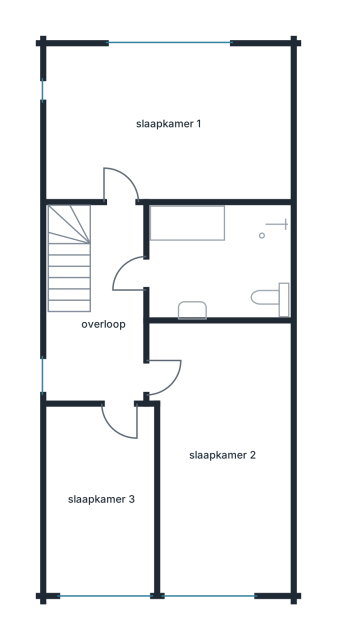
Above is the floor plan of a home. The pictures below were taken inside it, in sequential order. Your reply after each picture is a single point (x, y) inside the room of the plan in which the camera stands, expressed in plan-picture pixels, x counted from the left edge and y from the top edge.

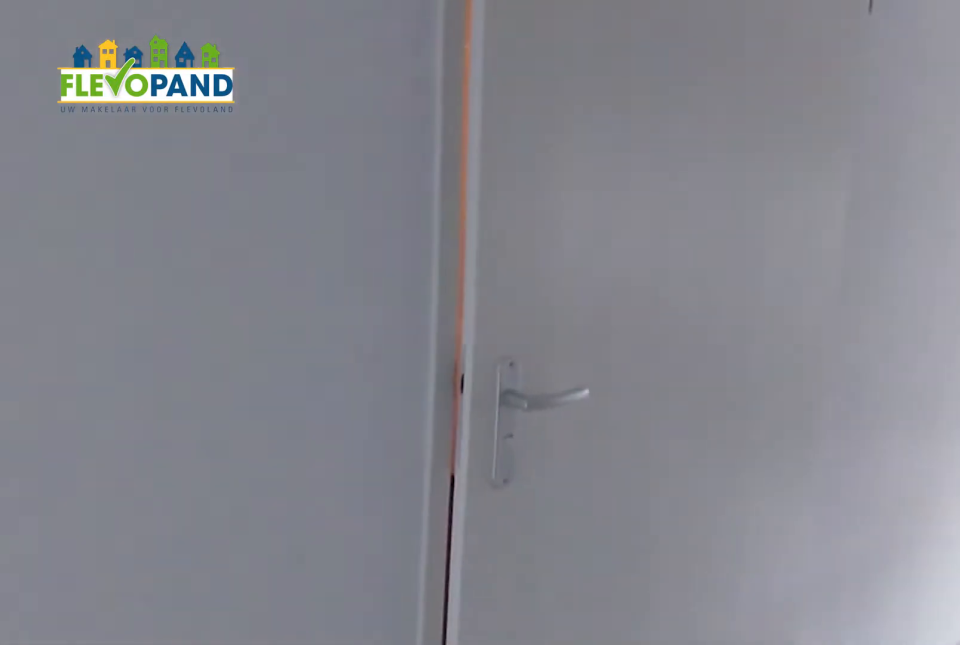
(105, 319)
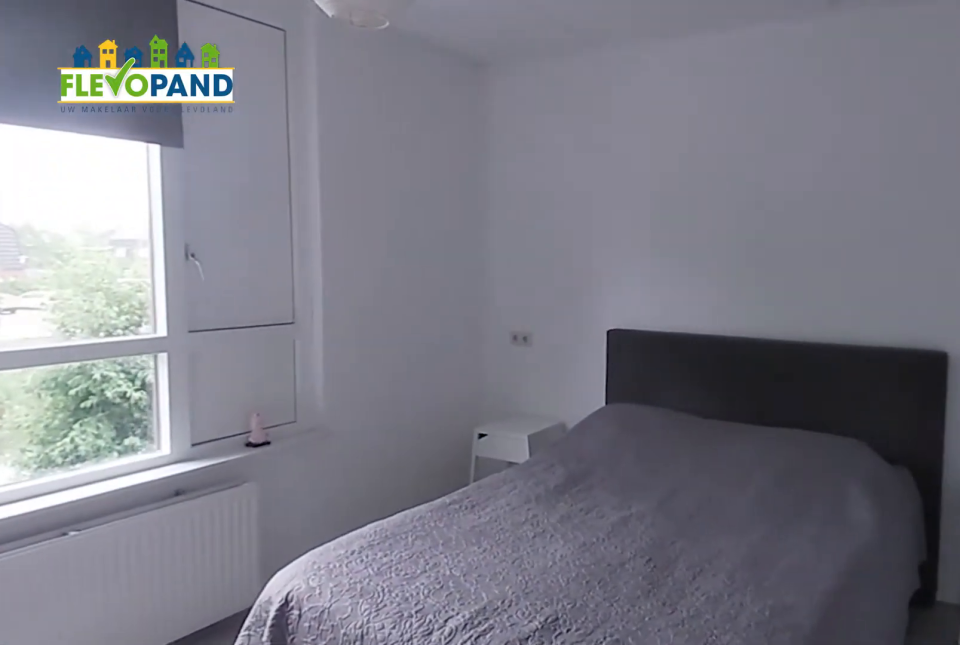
(169, 124)
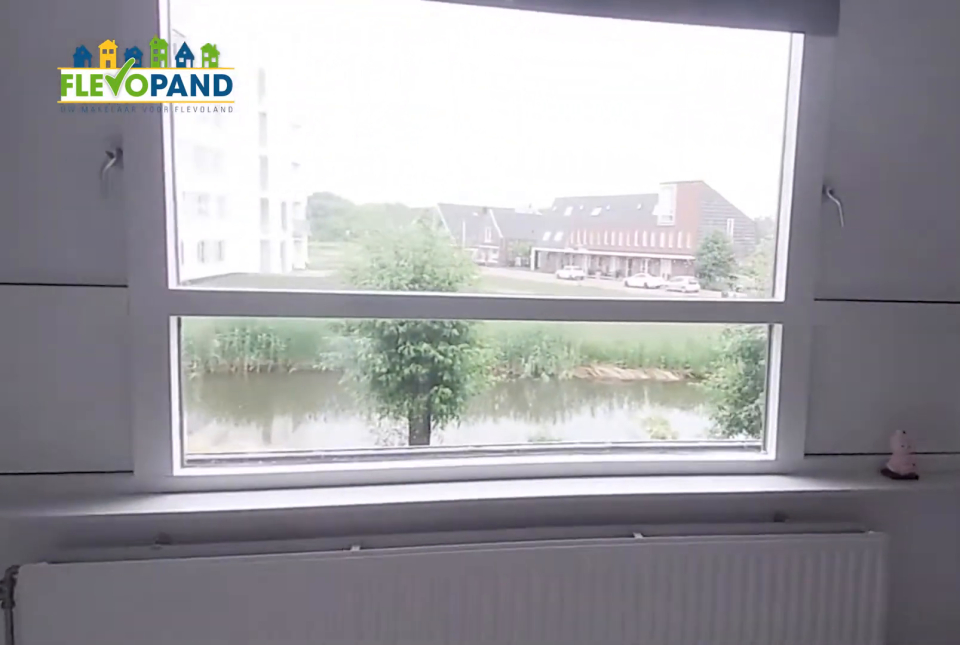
(169, 124)
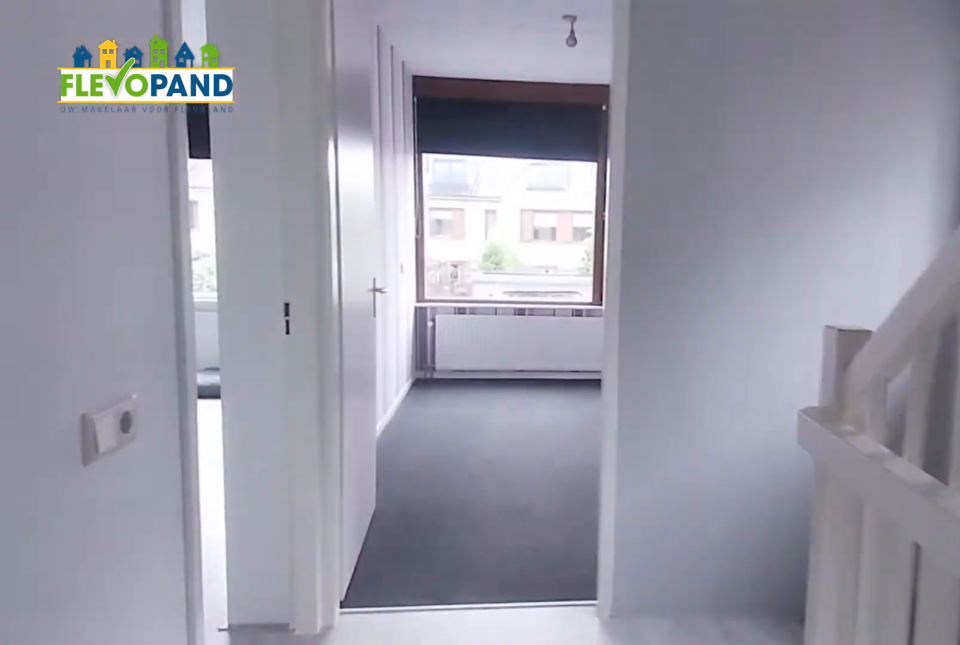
(107, 318)
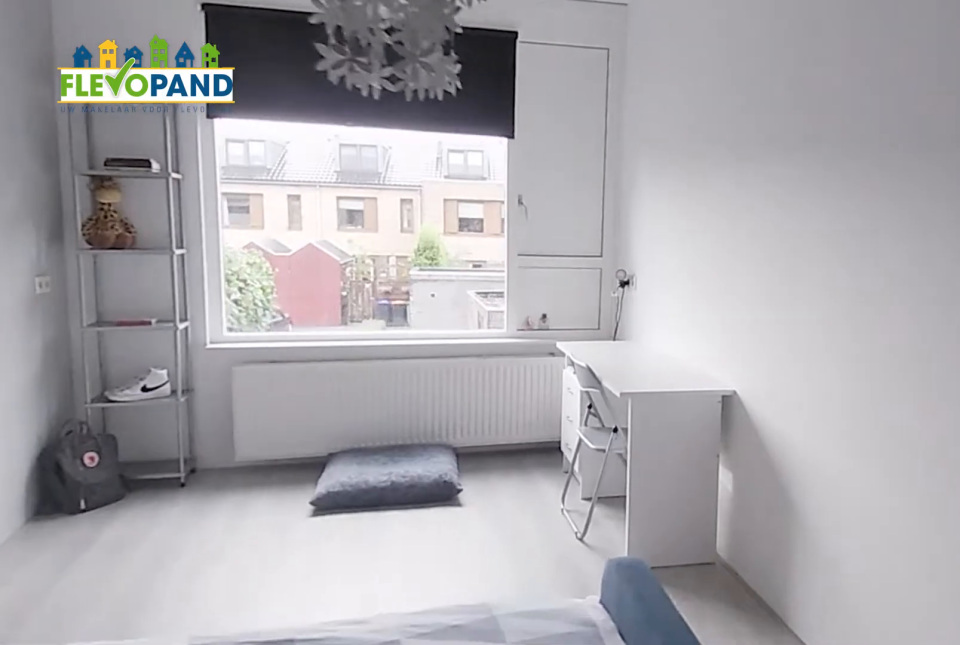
(155, 362)
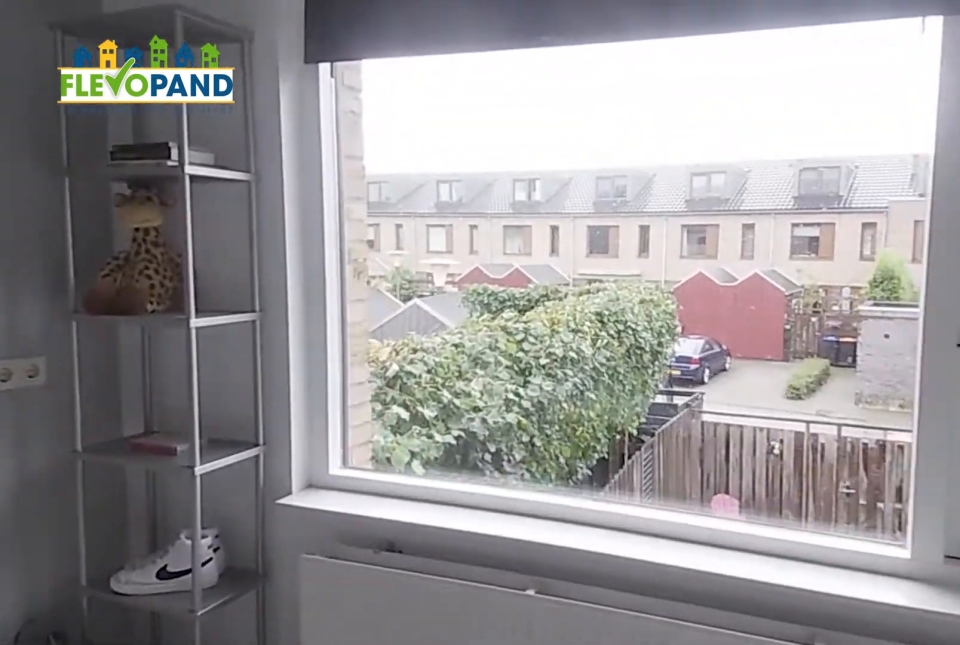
(155, 362)
